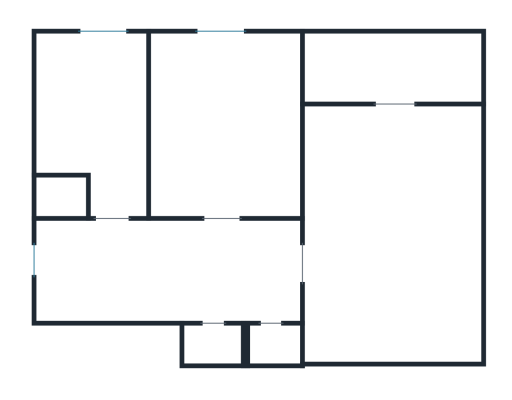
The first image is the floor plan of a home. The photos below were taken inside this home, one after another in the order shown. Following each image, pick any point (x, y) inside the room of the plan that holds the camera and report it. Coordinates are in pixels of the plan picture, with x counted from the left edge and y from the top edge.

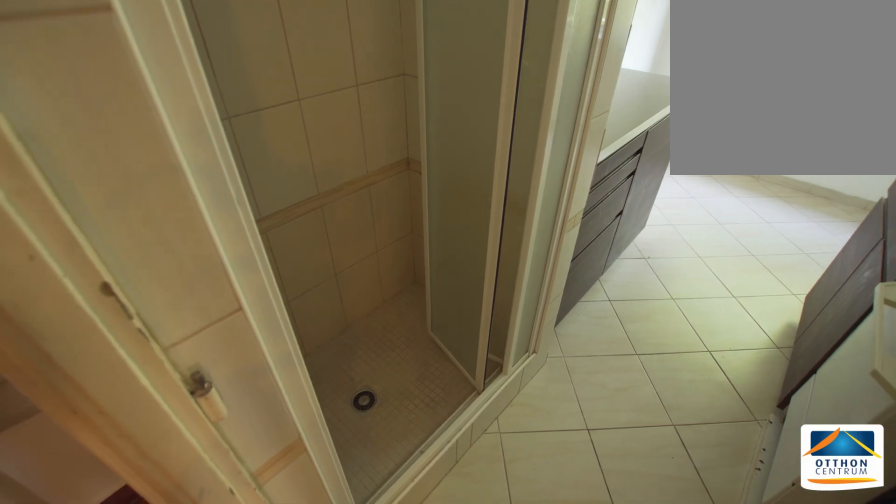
(85, 119)
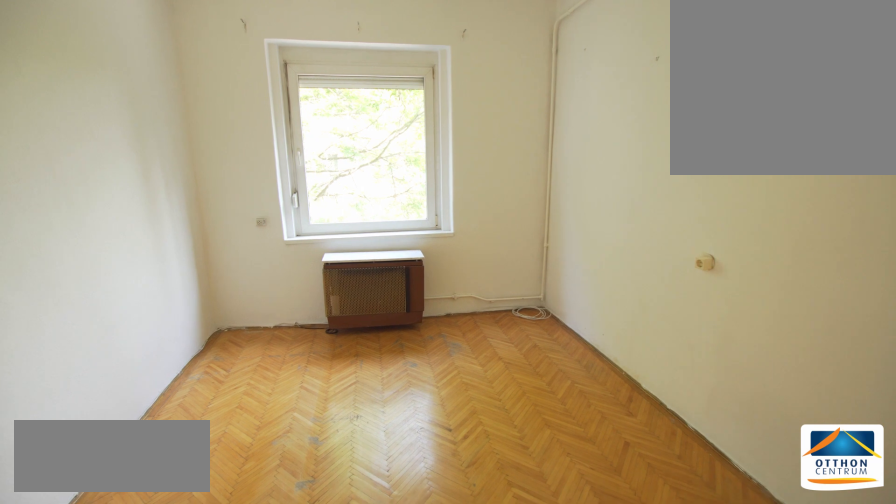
(226, 119)
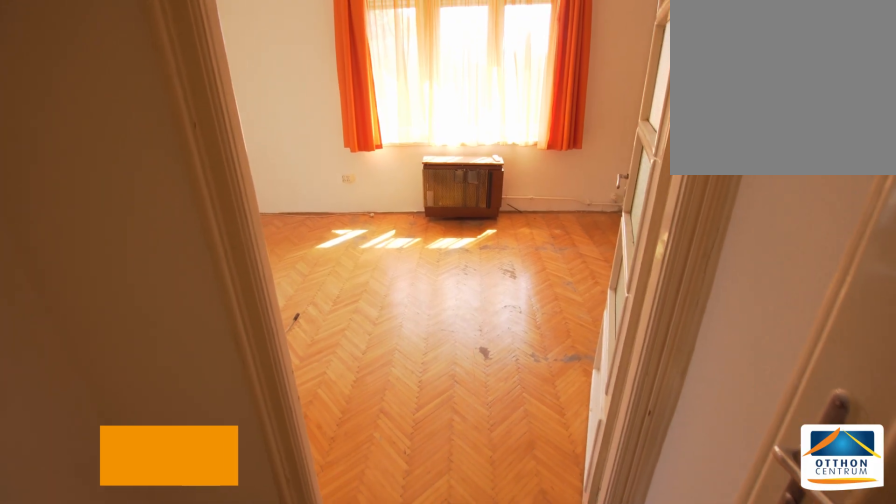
(393, 211)
